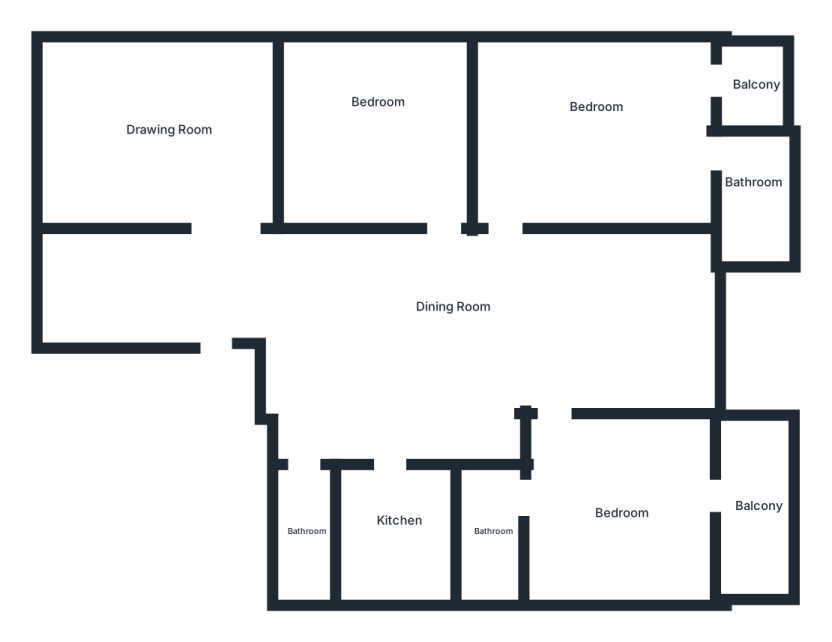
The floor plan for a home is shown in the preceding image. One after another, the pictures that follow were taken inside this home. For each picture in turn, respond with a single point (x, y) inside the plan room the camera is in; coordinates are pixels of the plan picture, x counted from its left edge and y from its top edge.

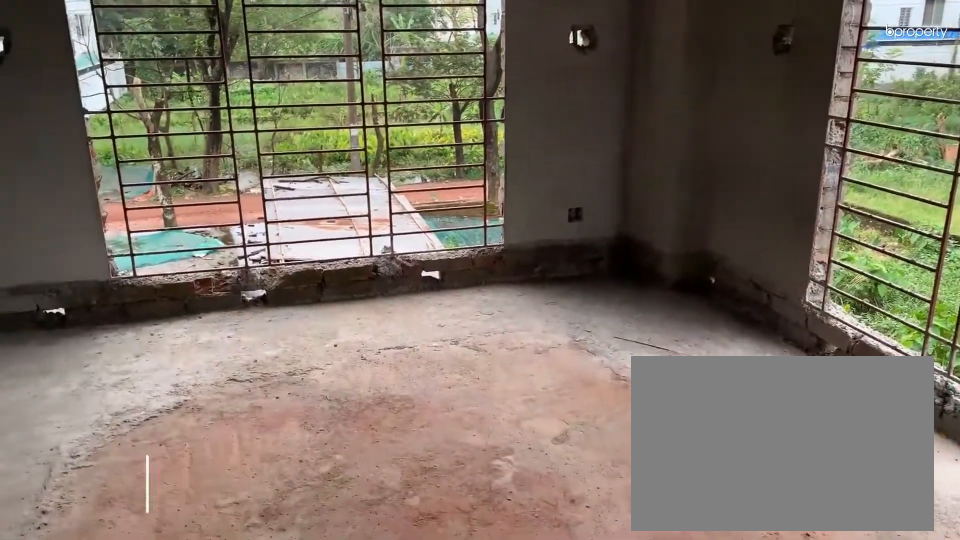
(180, 120)
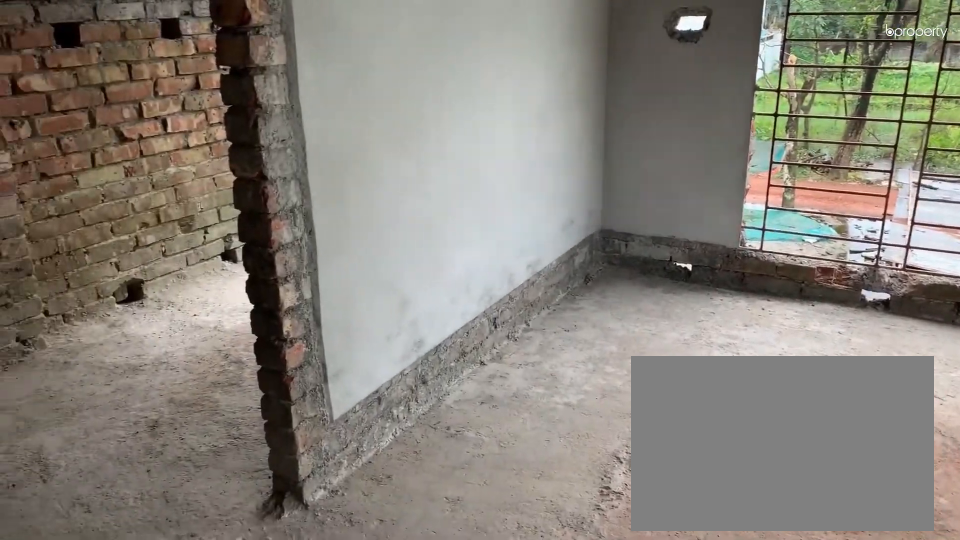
(166, 108)
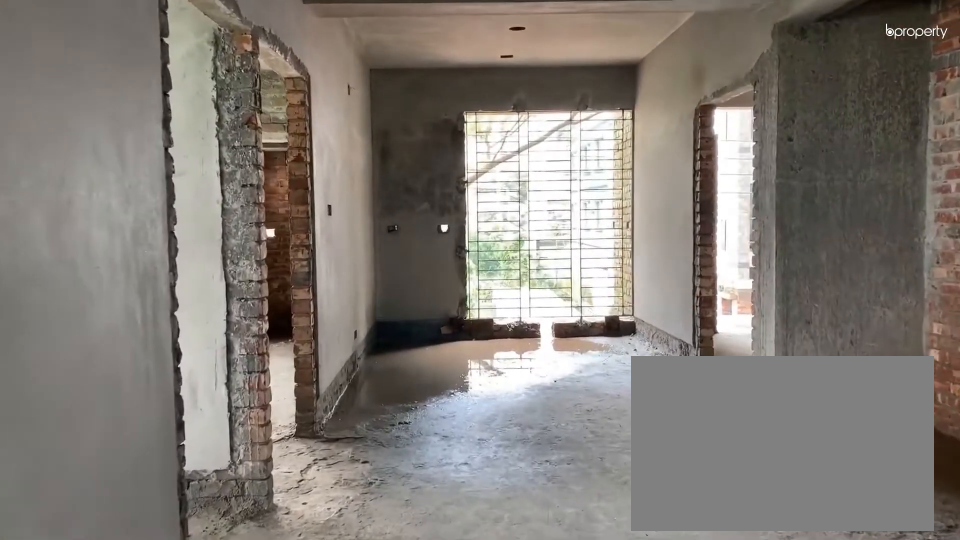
(285, 300)
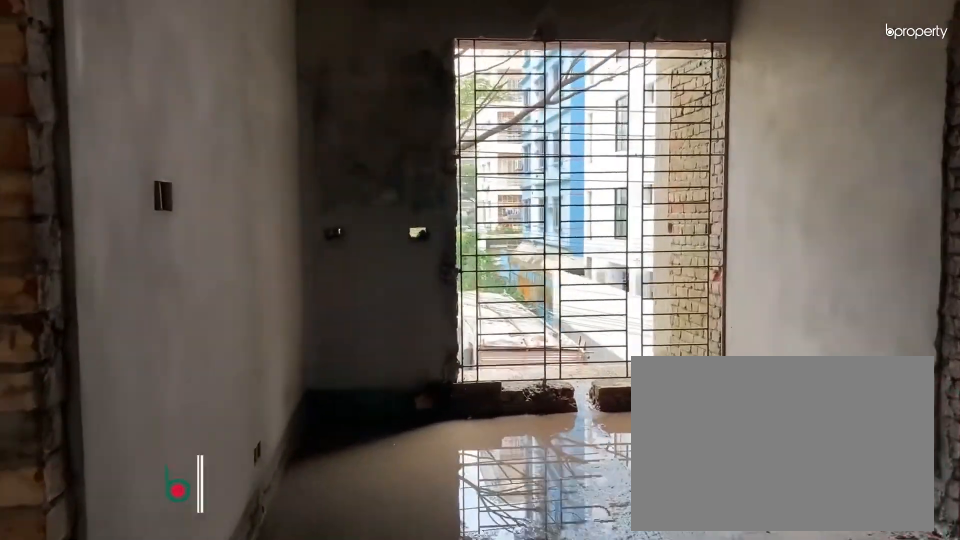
(474, 343)
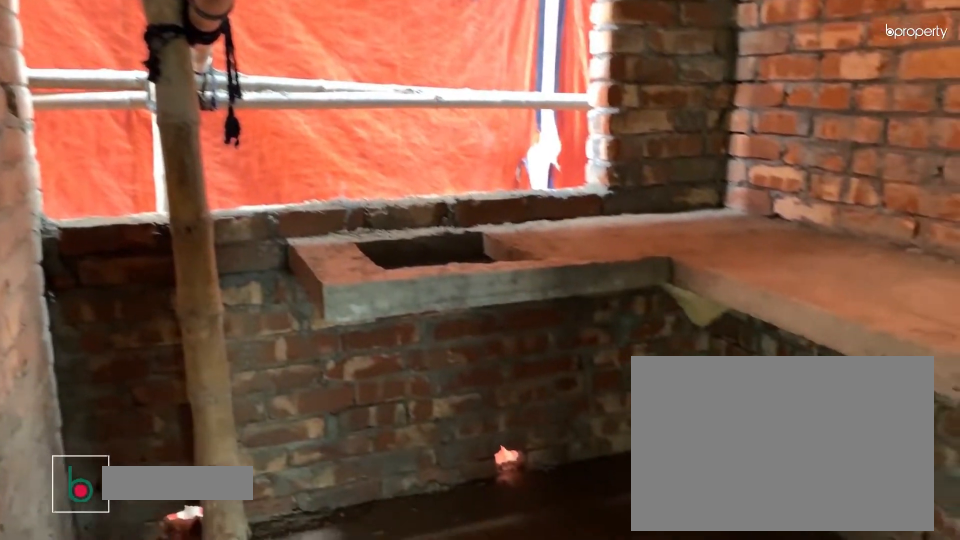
(406, 532)
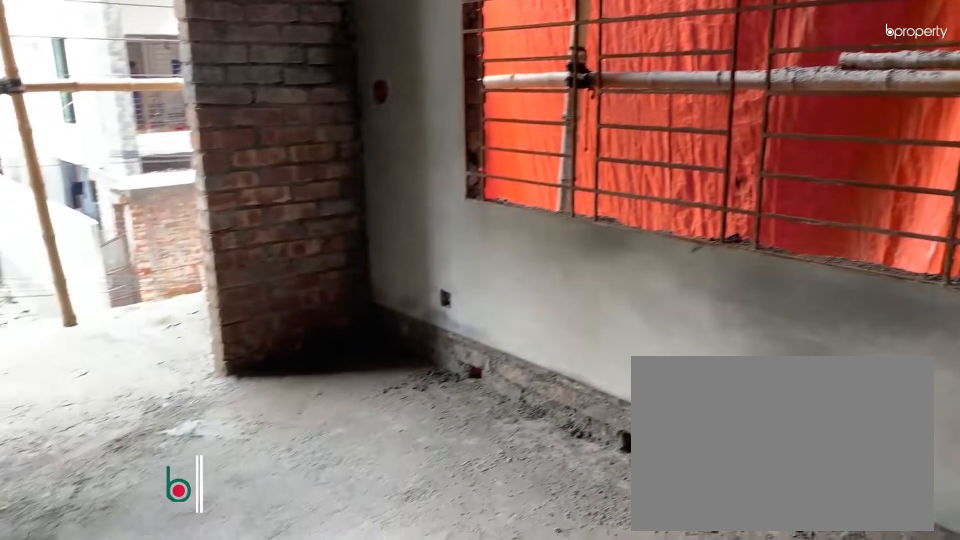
(621, 506)
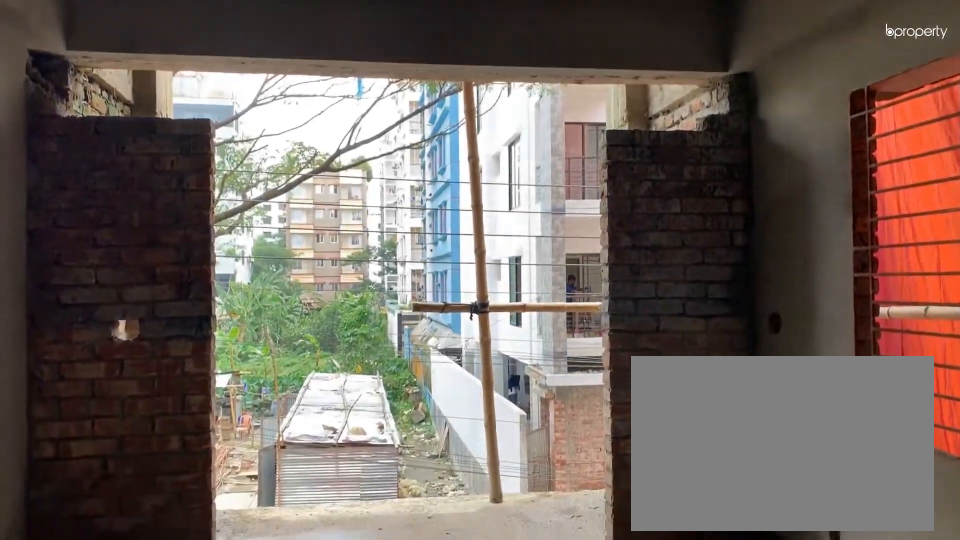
(621, 506)
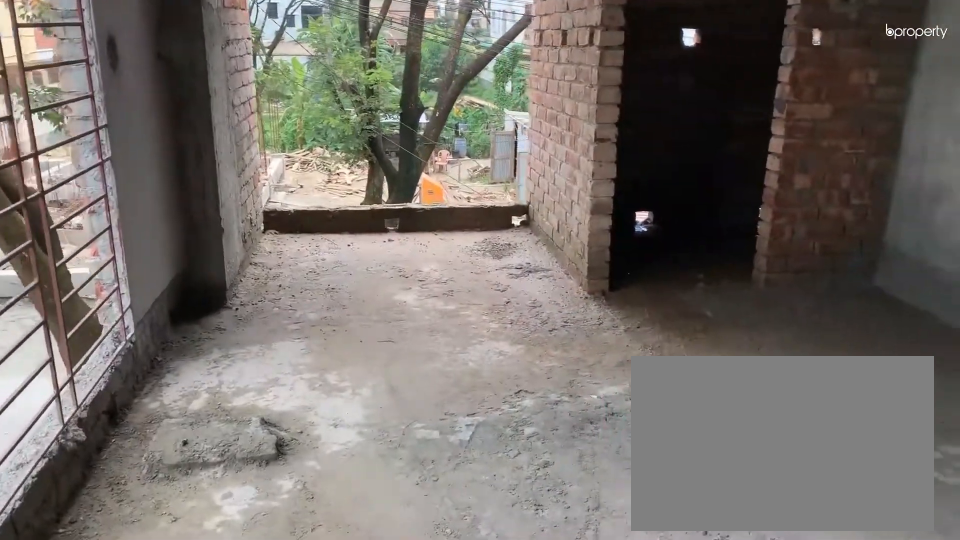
(598, 112)
